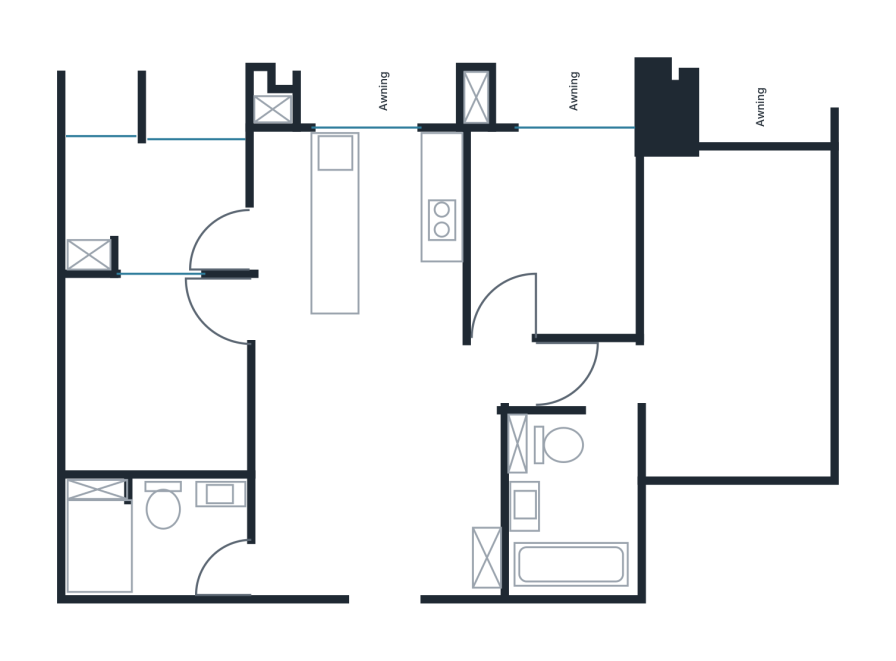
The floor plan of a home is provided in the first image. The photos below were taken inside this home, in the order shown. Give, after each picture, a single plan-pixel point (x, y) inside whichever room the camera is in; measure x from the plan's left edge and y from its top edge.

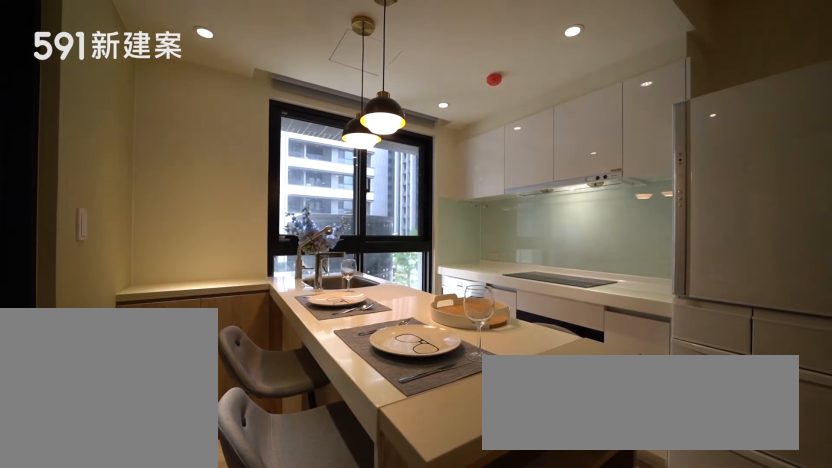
(316, 234)
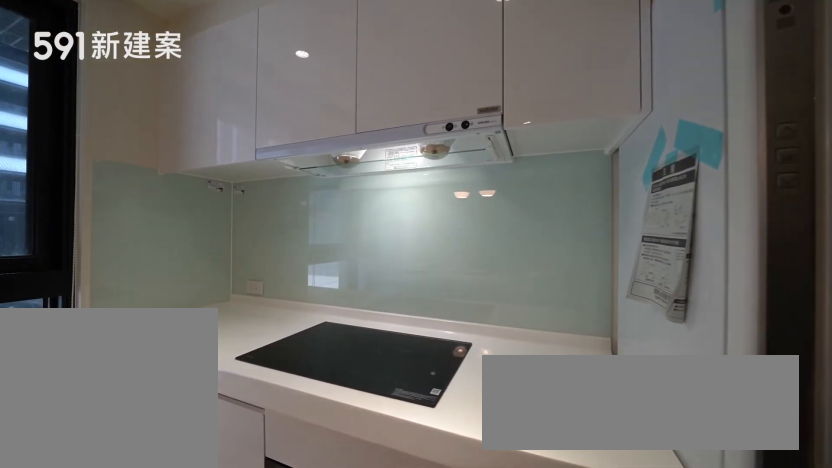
(420, 220)
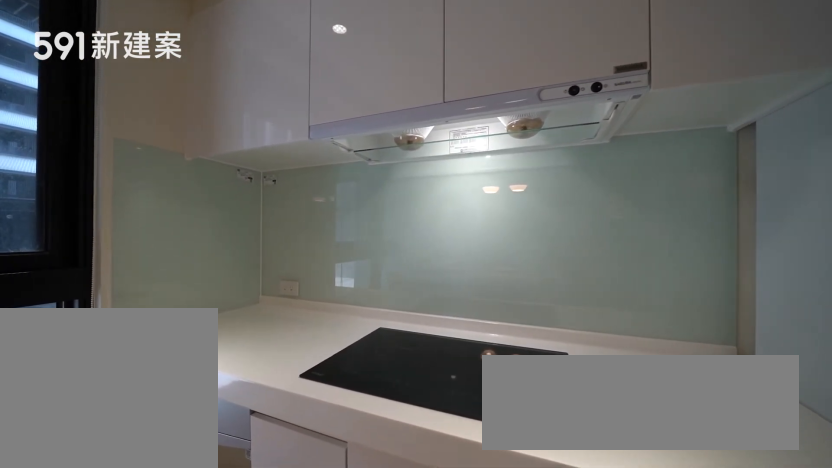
(420, 220)
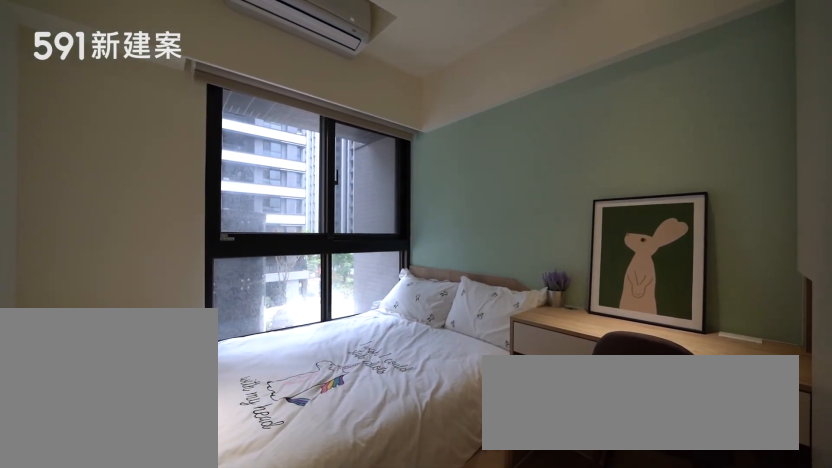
(558, 232)
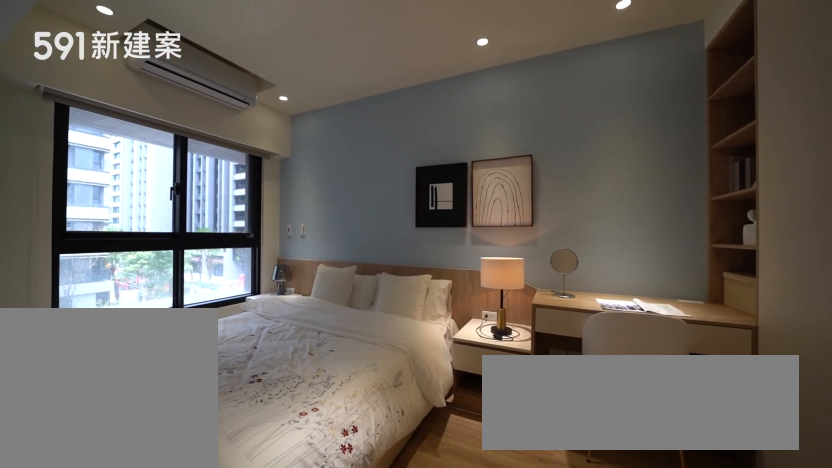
(720, 316)
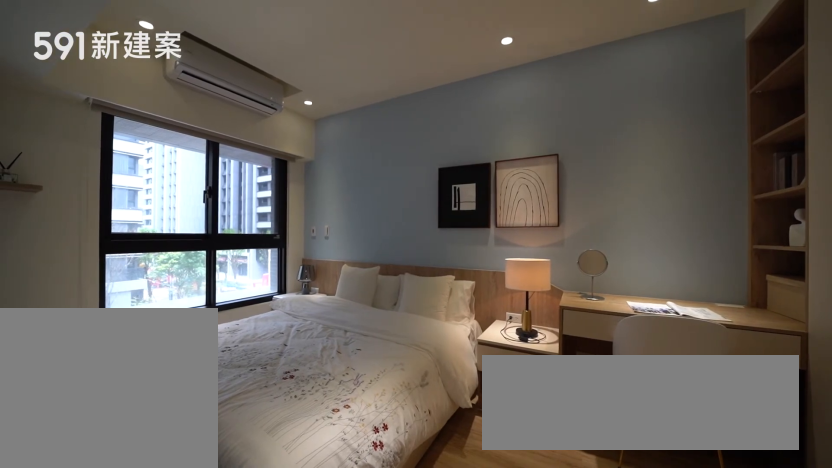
(720, 316)
